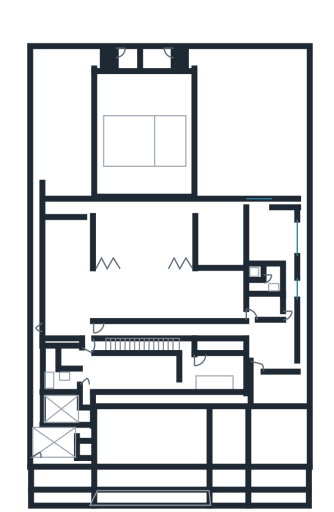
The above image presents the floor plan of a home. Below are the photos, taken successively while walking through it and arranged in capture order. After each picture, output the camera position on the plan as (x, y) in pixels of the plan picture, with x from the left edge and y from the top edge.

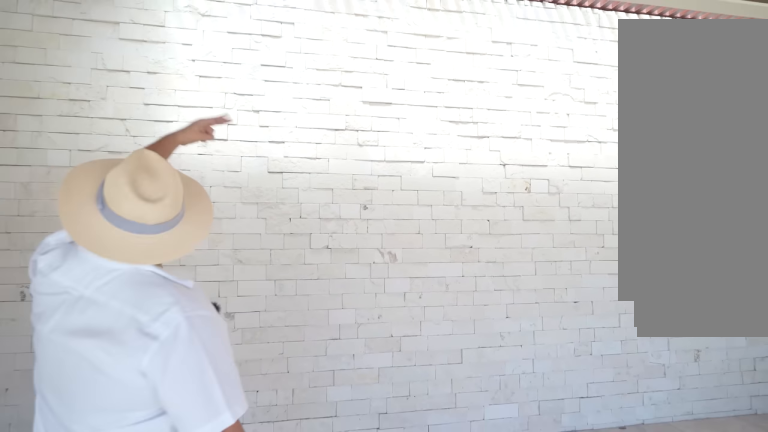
(120, 411)
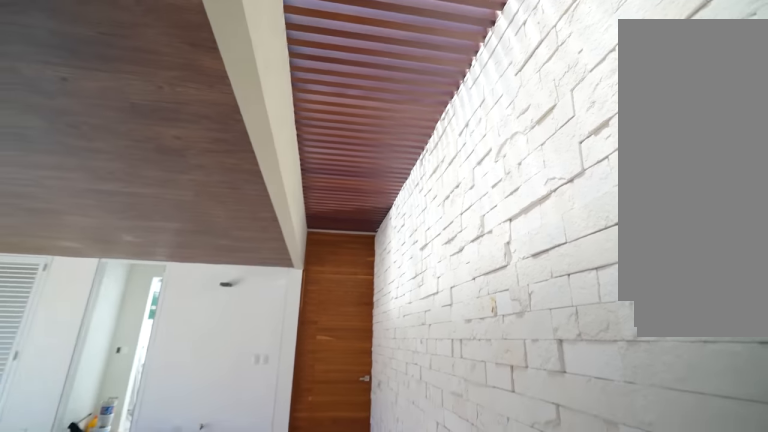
(133, 404)
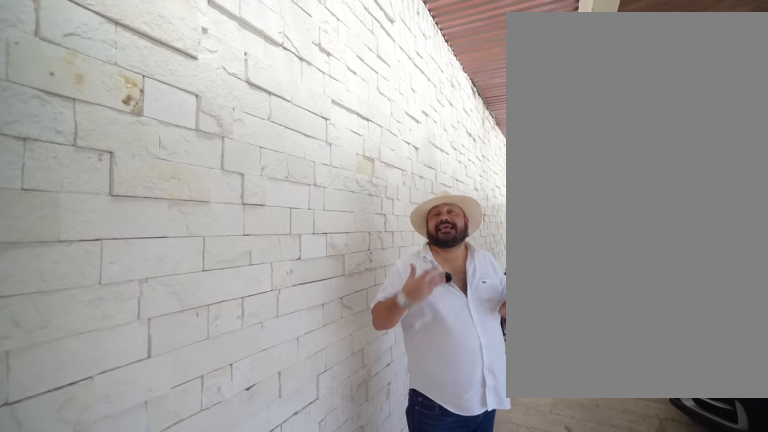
(125, 409)
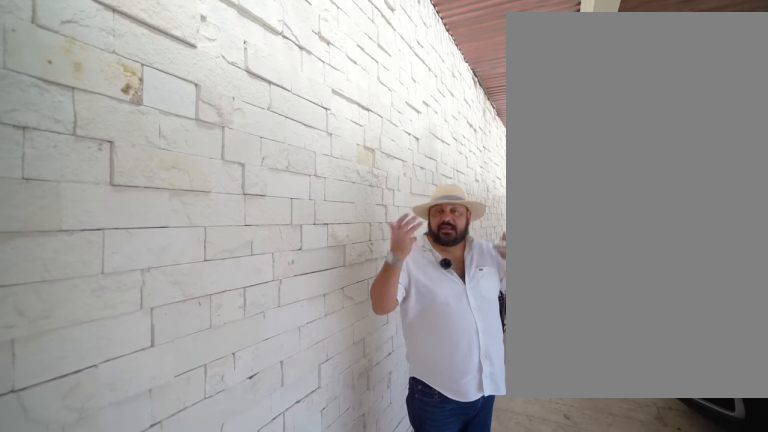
(125, 409)
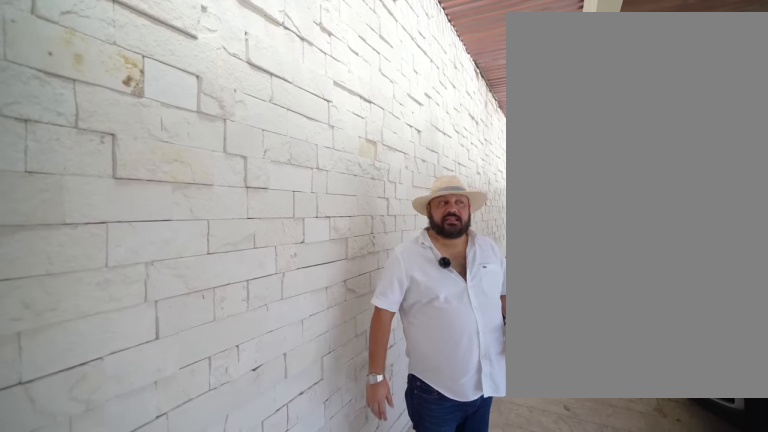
(125, 409)
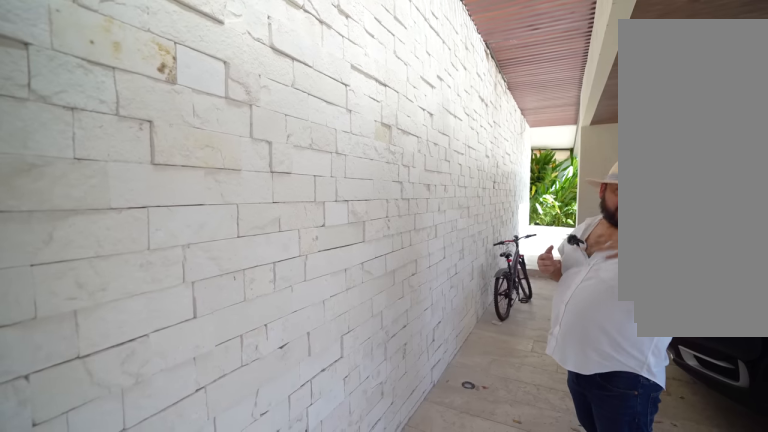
(124, 407)
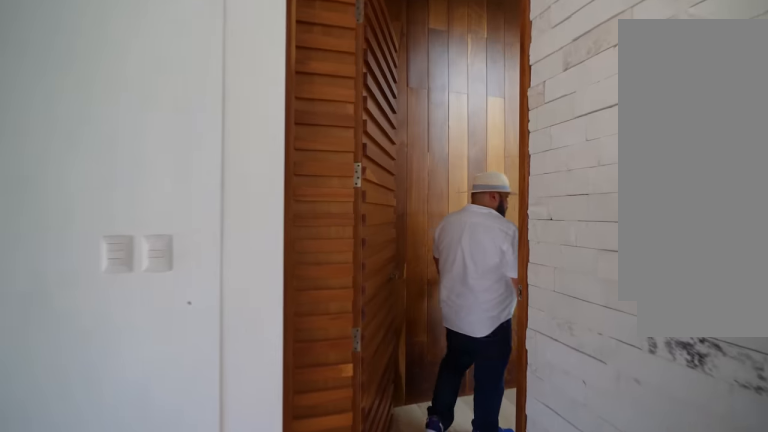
(116, 414)
